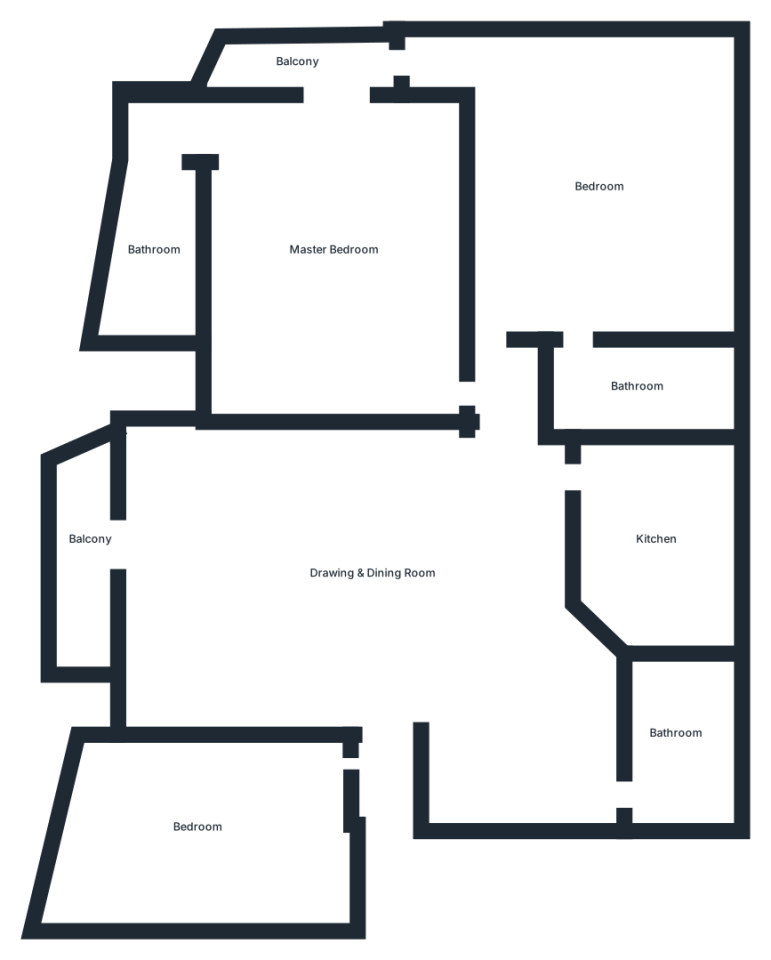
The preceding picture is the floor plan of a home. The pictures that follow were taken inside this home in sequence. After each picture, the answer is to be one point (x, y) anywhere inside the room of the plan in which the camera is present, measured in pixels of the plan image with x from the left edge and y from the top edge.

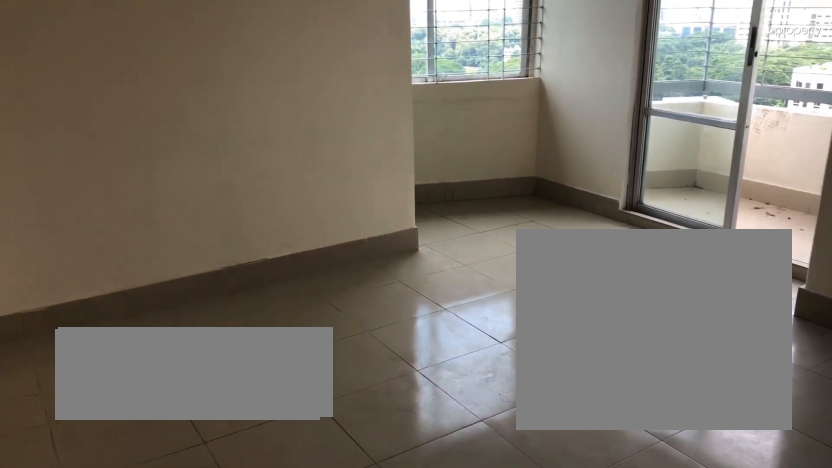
(334, 248)
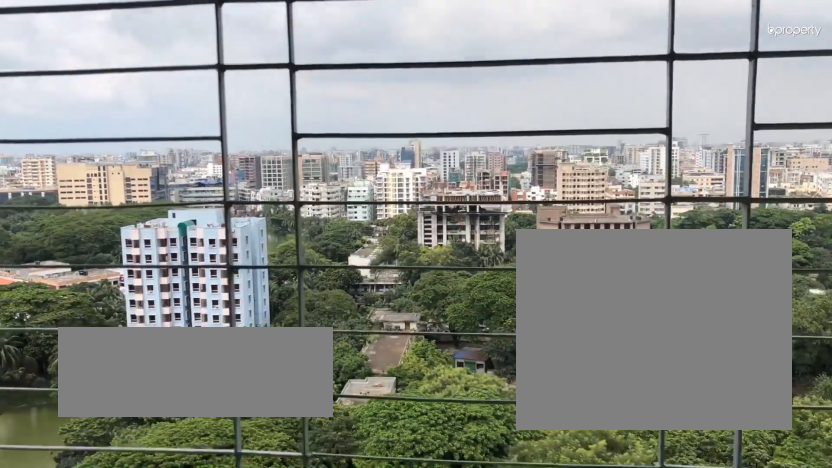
(298, 61)
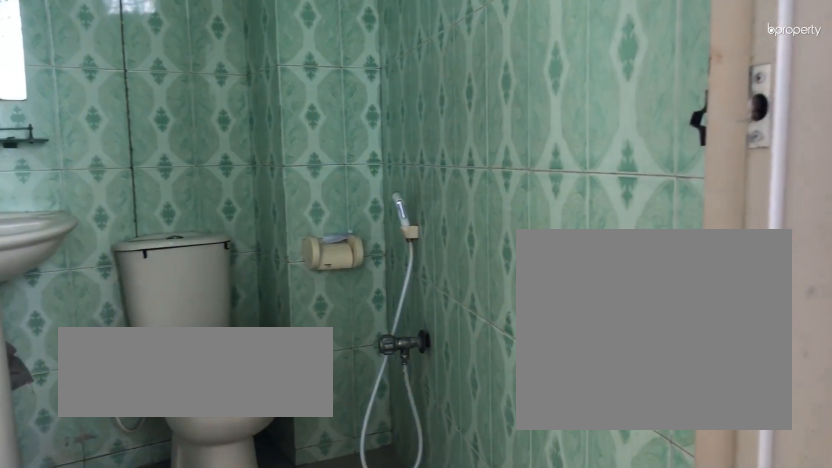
(152, 249)
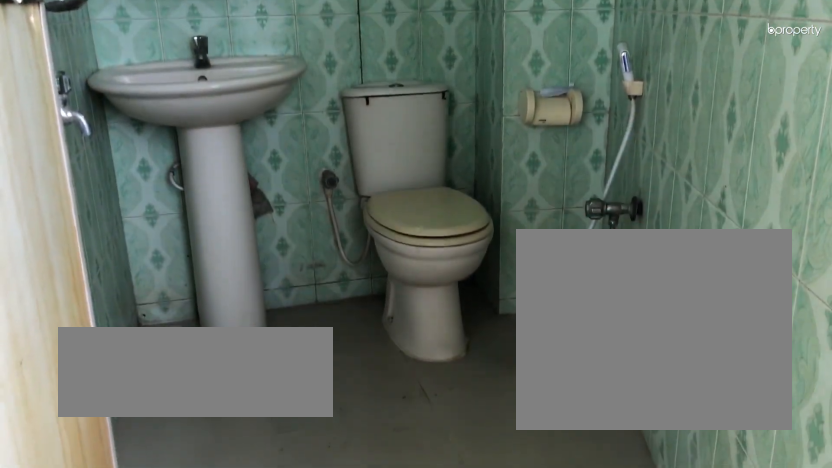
(152, 249)
